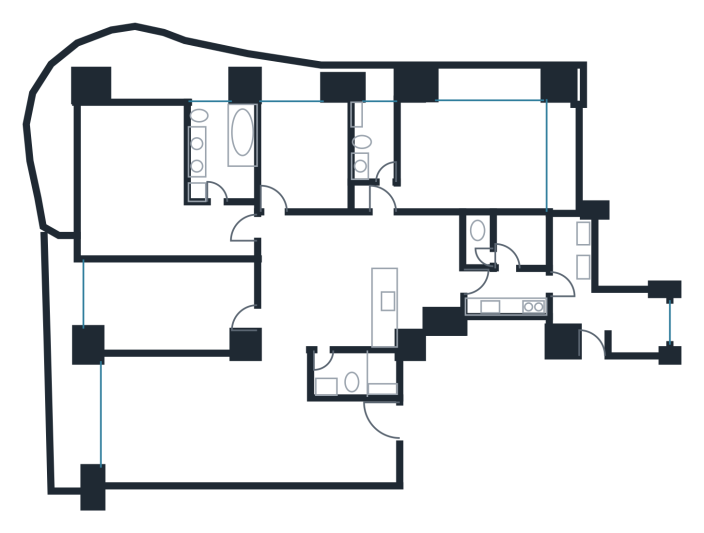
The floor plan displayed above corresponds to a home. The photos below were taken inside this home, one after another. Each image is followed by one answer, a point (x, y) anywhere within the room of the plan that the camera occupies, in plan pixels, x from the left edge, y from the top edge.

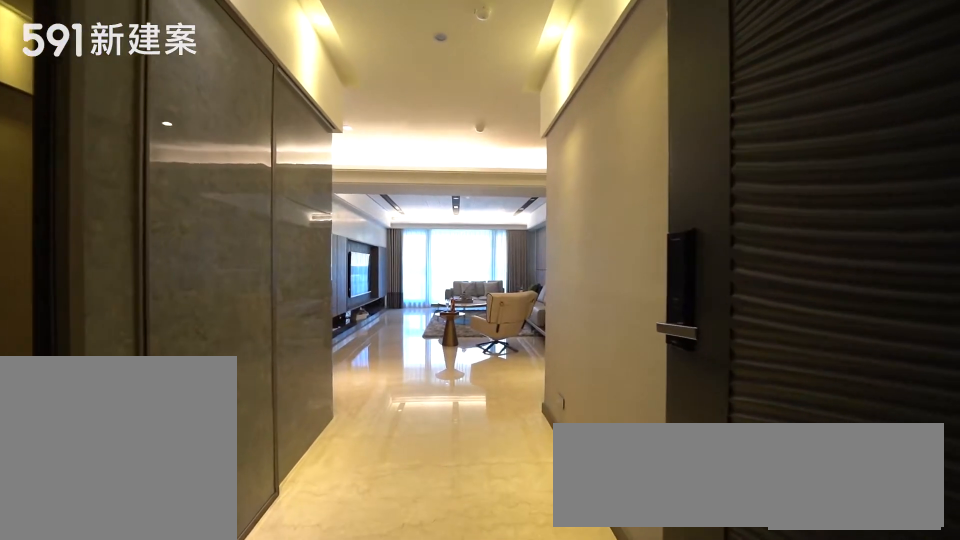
(327, 446)
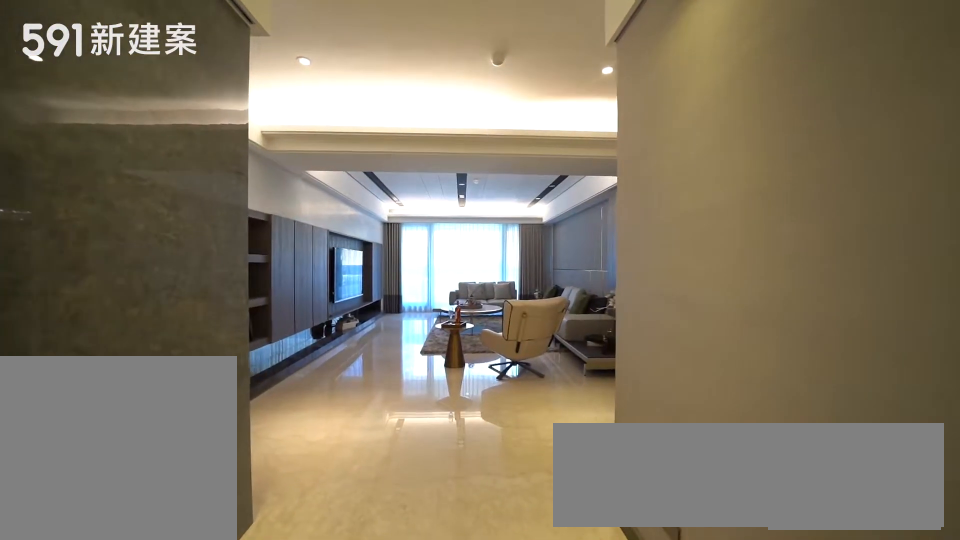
(327, 446)
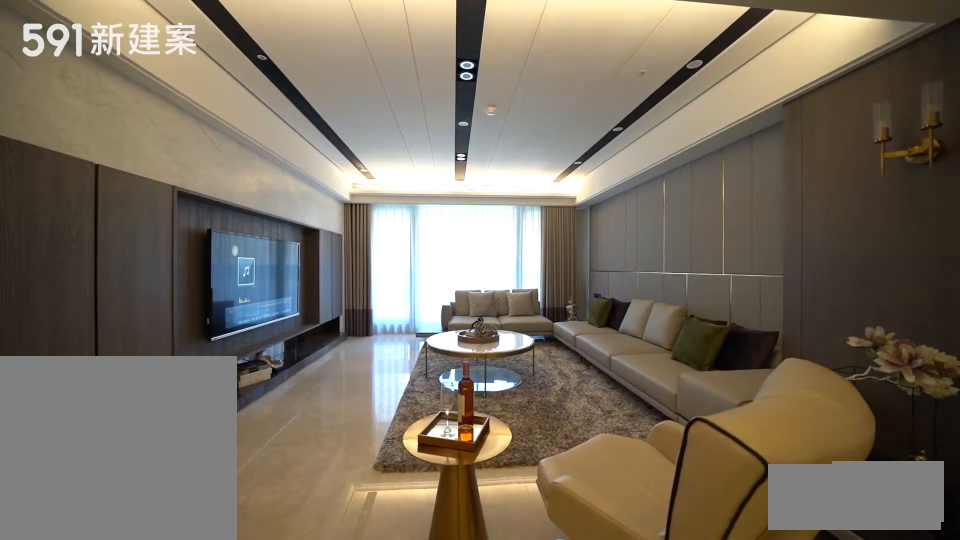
(174, 423)
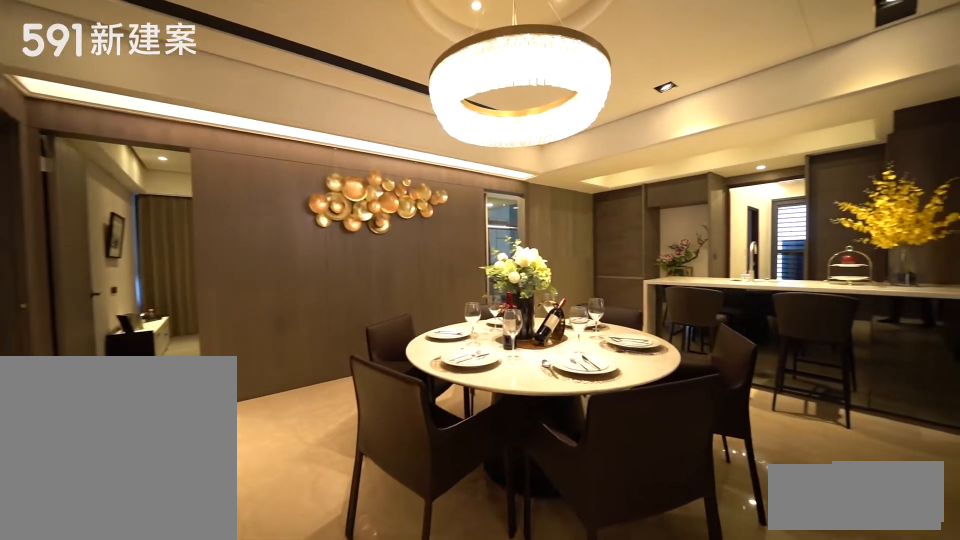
(312, 280)
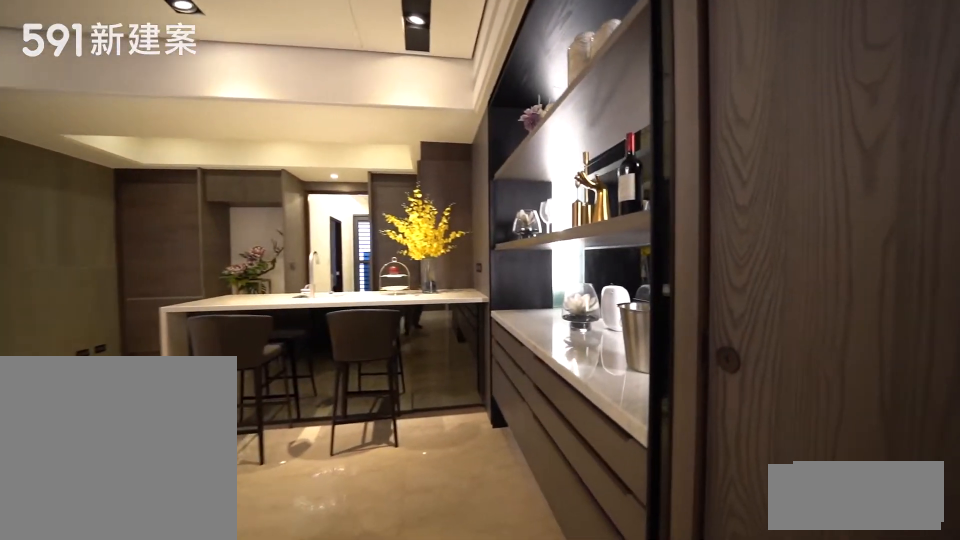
(312, 280)
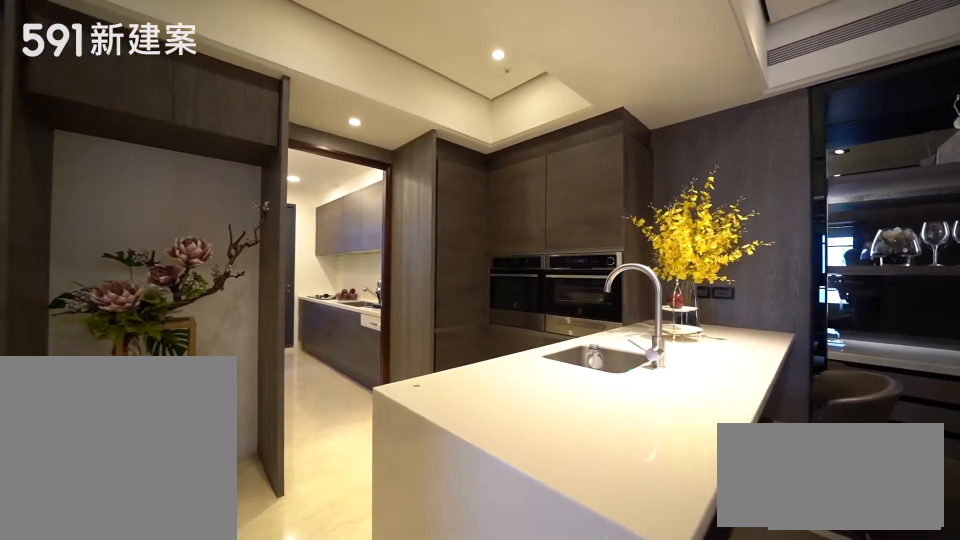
(410, 277)
